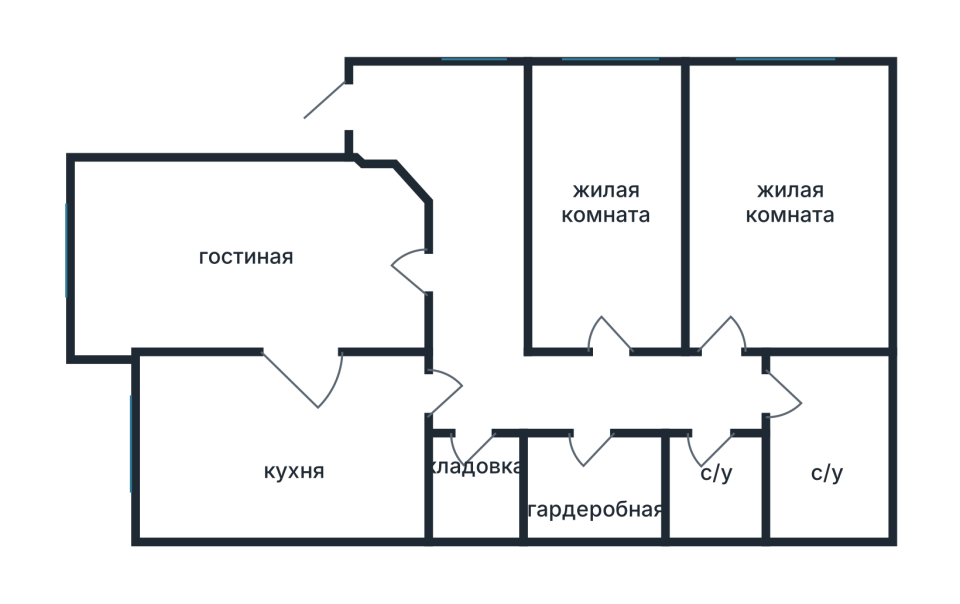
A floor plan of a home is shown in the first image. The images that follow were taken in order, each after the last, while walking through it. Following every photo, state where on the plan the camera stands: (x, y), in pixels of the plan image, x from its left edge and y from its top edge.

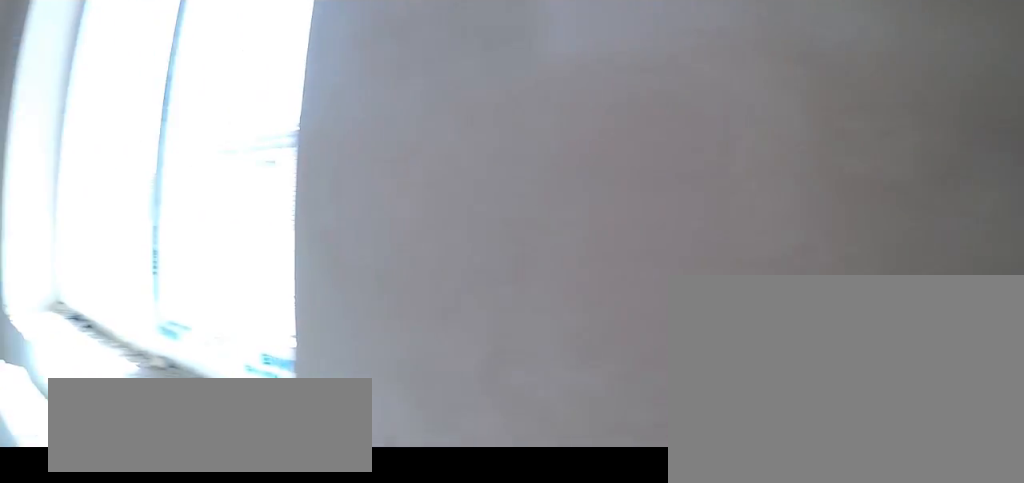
(859, 102)
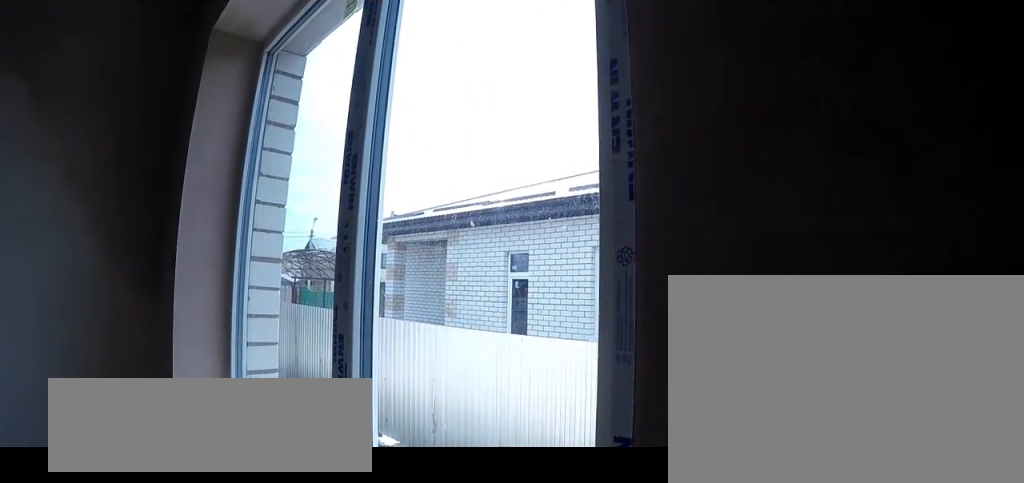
(859, 101)
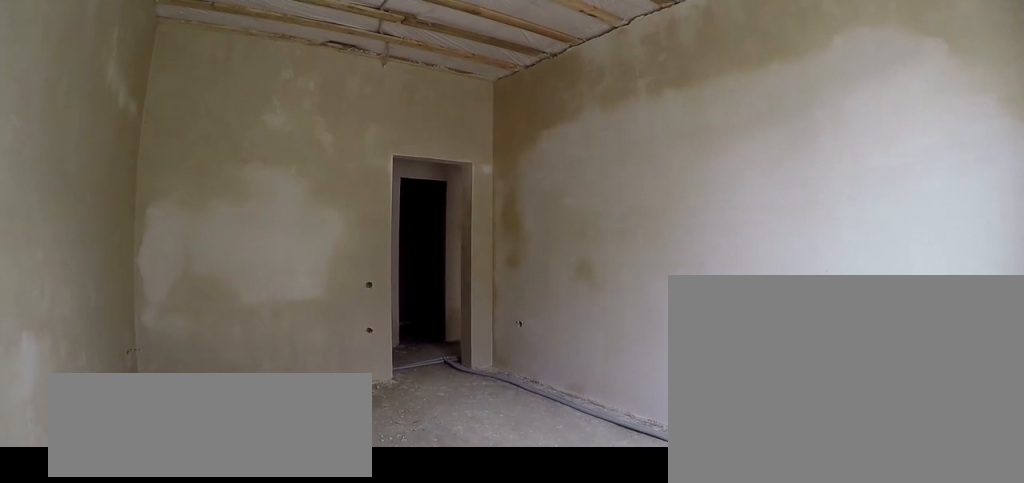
(860, 101)
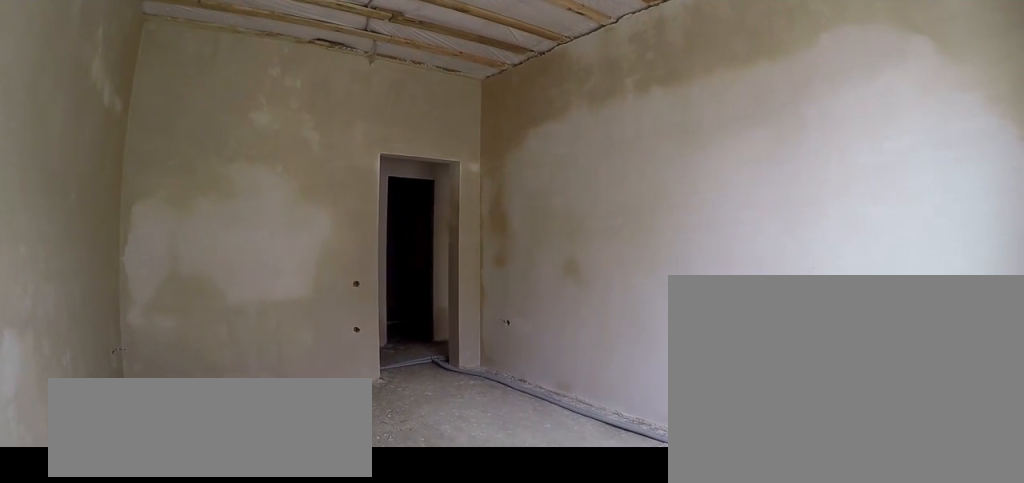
(859, 101)
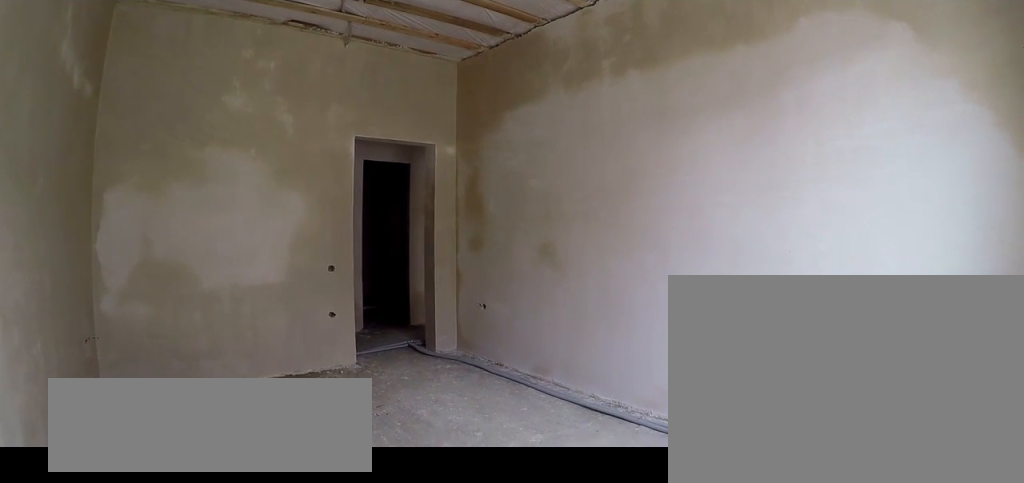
(859, 102)
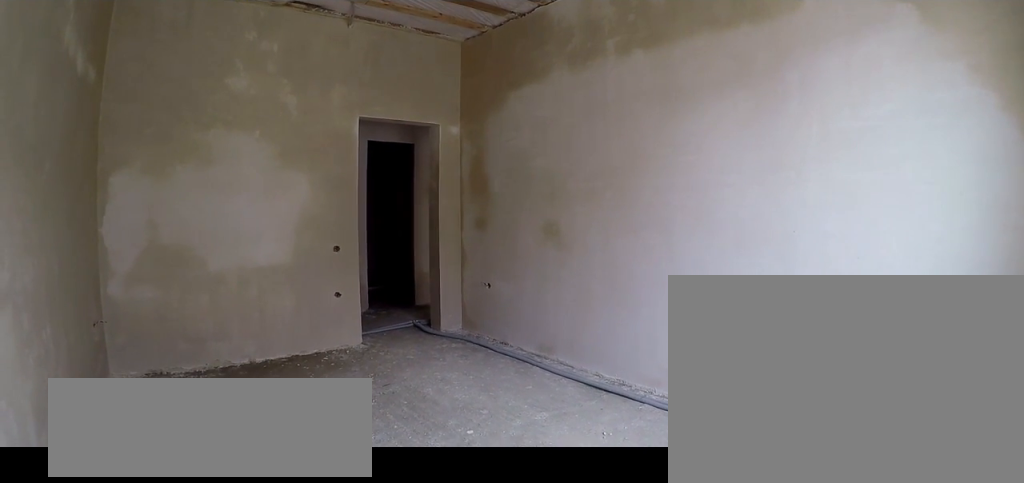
(859, 102)
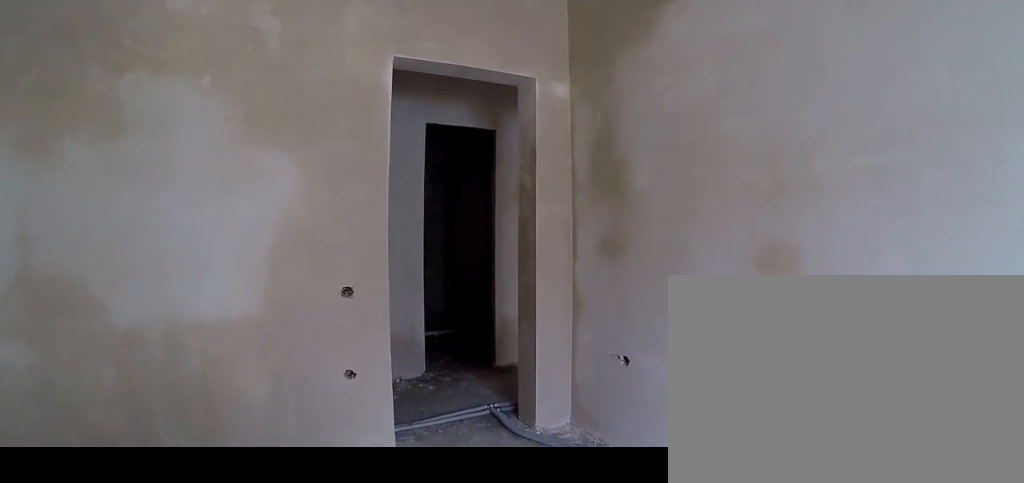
(787, 229)
